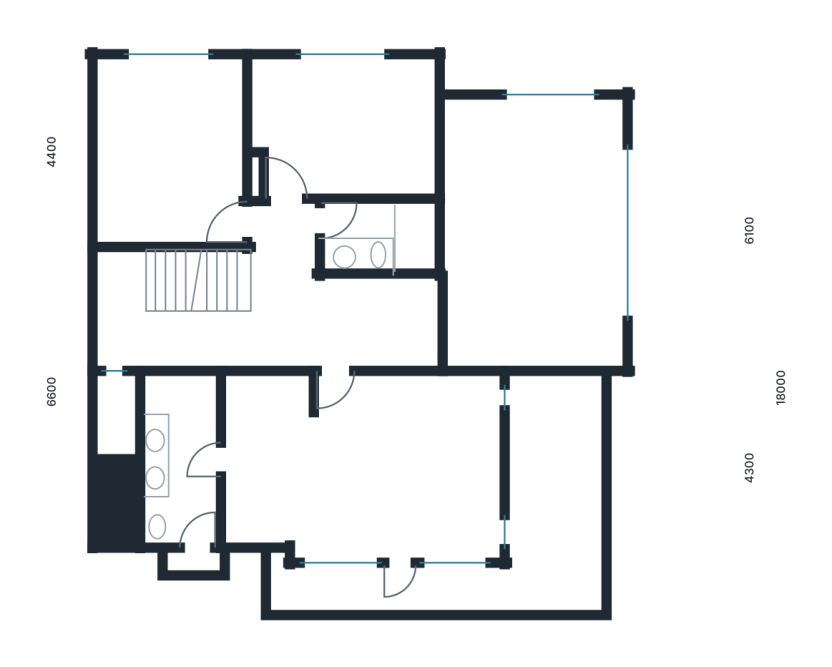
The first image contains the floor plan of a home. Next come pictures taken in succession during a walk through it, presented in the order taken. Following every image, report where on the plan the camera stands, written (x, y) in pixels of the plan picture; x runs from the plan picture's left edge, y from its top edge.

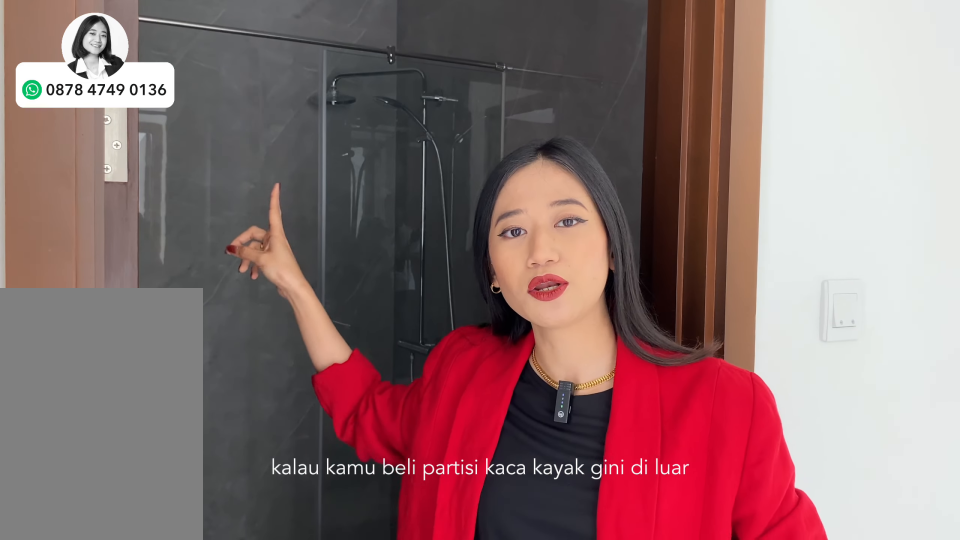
(395, 244)
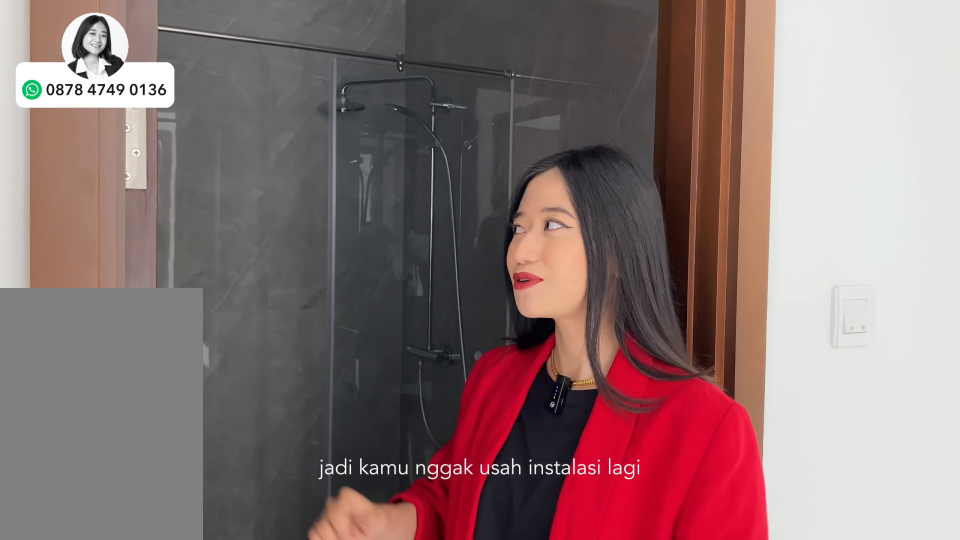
(395, 244)
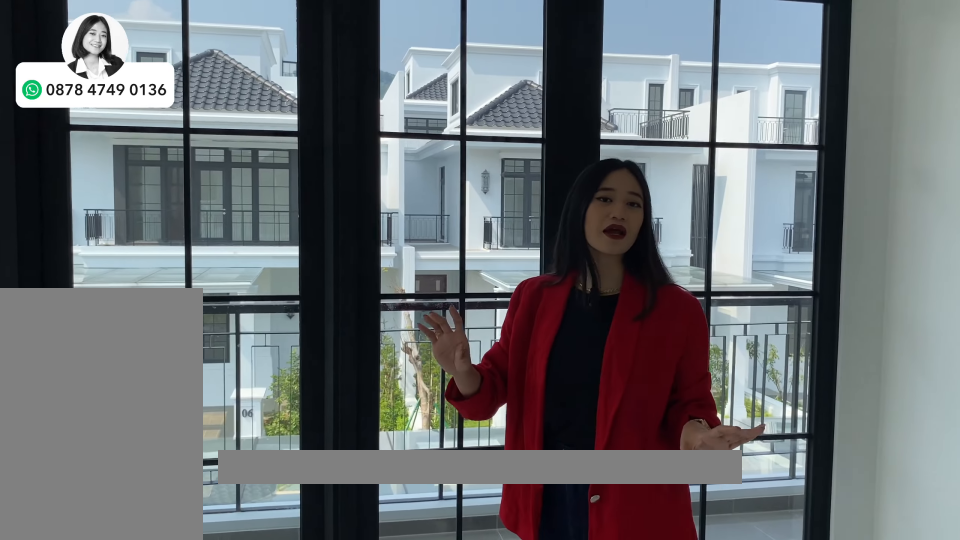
(263, 414)
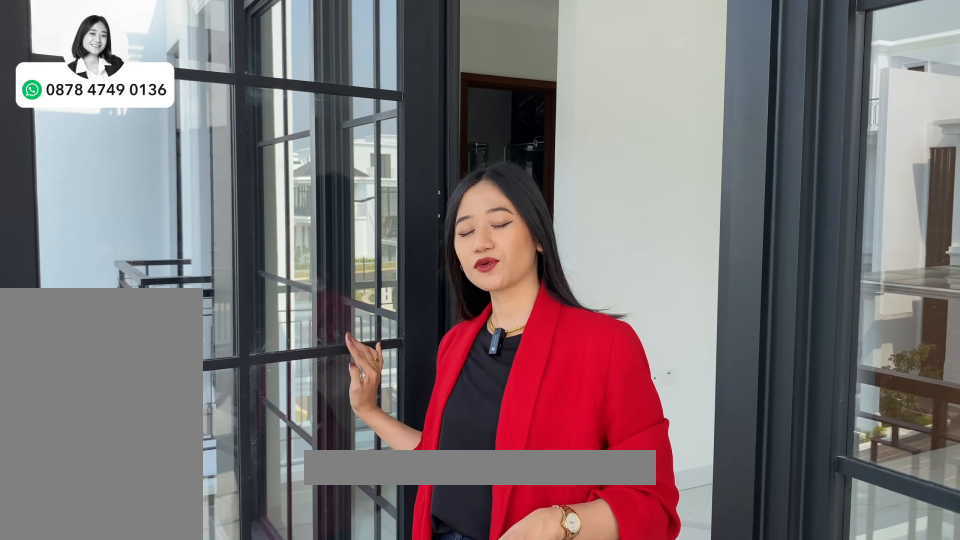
(436, 593)
